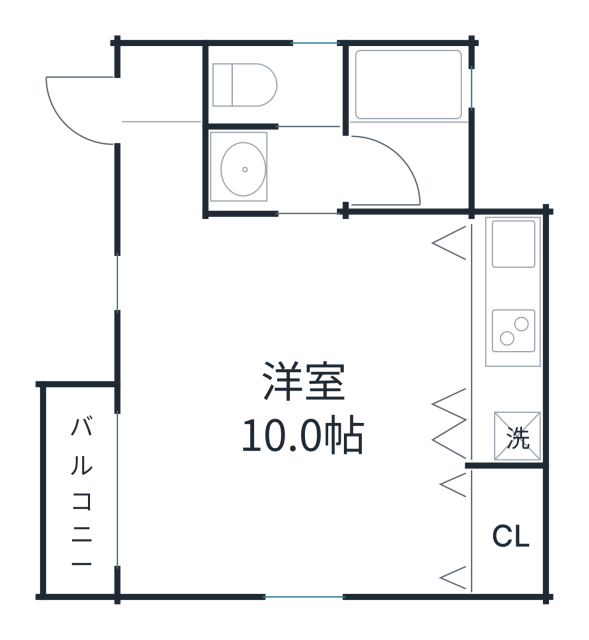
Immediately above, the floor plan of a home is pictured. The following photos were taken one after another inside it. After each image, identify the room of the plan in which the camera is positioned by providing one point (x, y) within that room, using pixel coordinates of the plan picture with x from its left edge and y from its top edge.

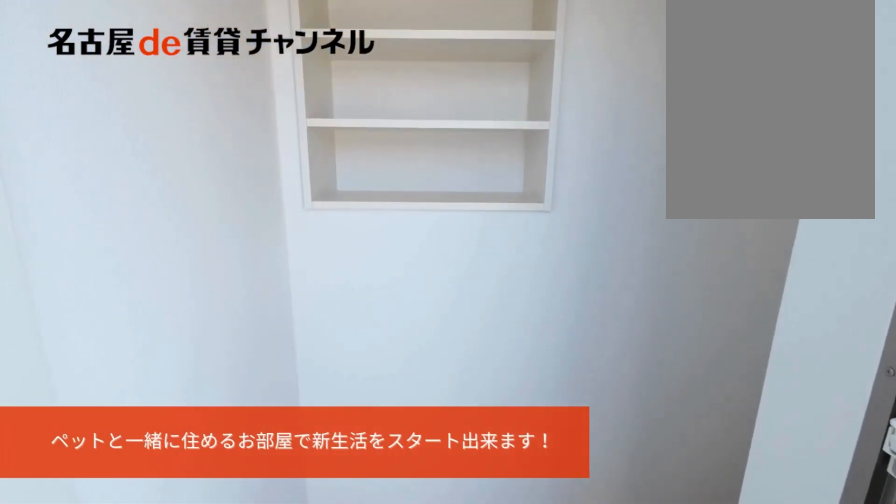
(160, 95)
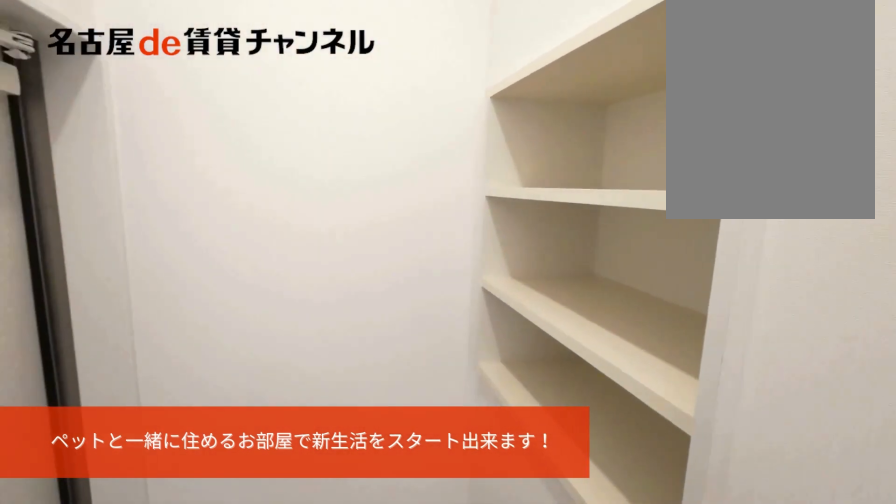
(160, 95)
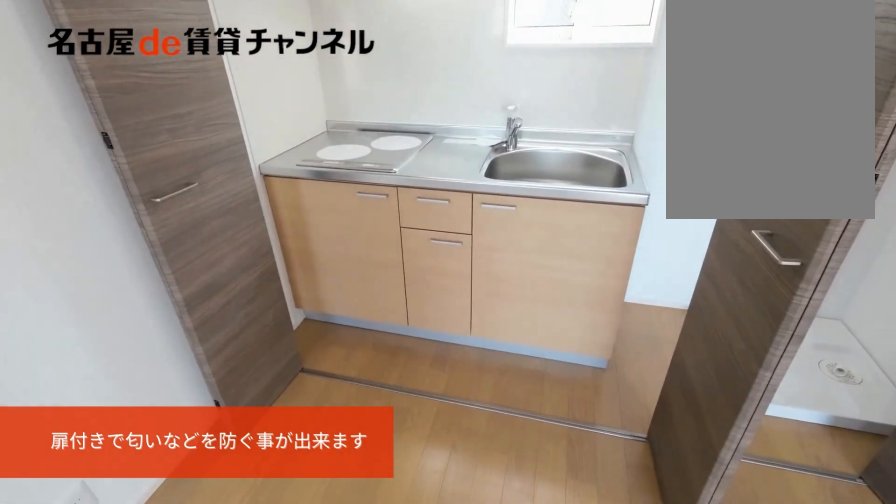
(505, 339)
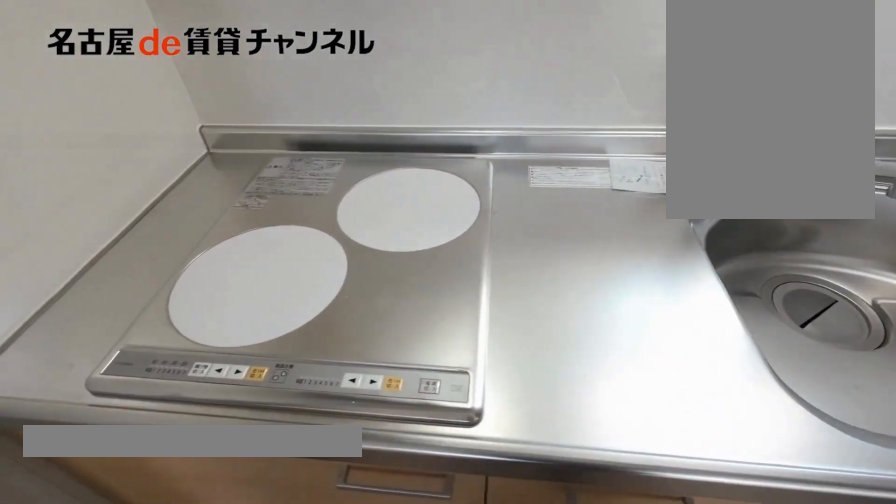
(505, 339)
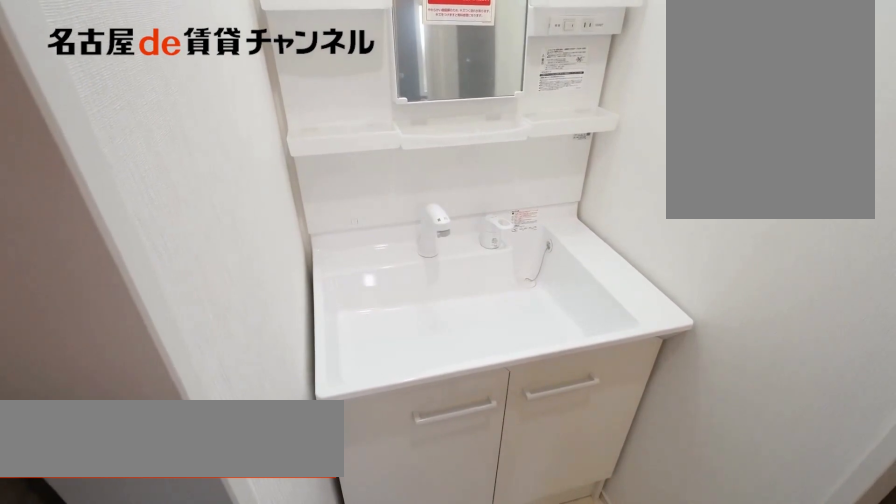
(274, 172)
